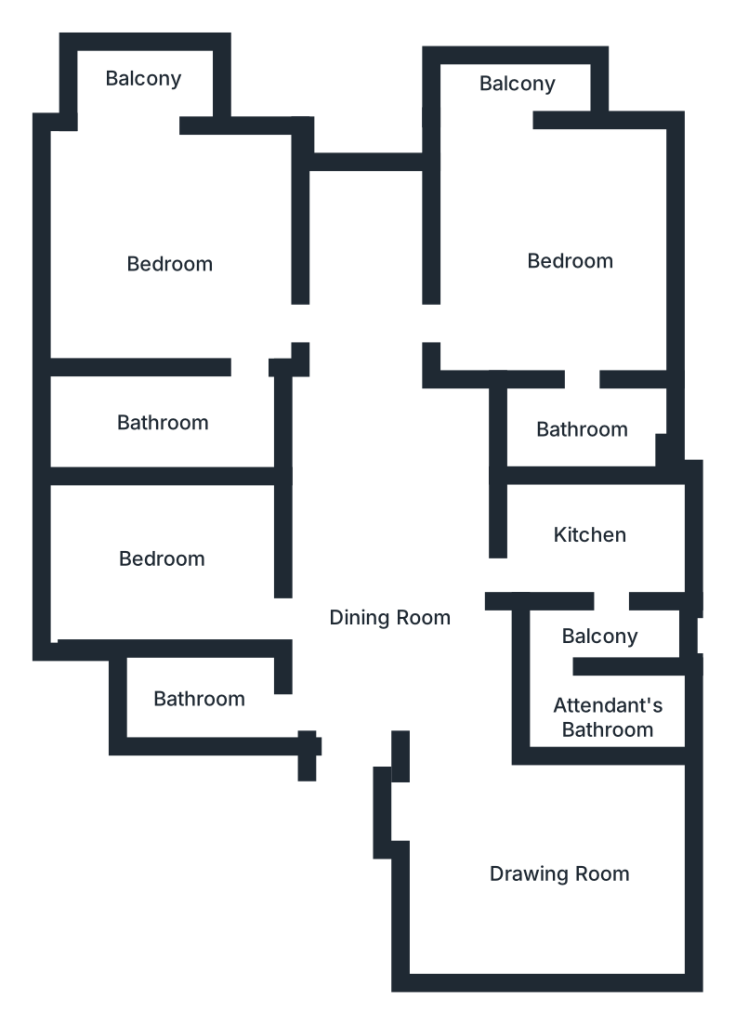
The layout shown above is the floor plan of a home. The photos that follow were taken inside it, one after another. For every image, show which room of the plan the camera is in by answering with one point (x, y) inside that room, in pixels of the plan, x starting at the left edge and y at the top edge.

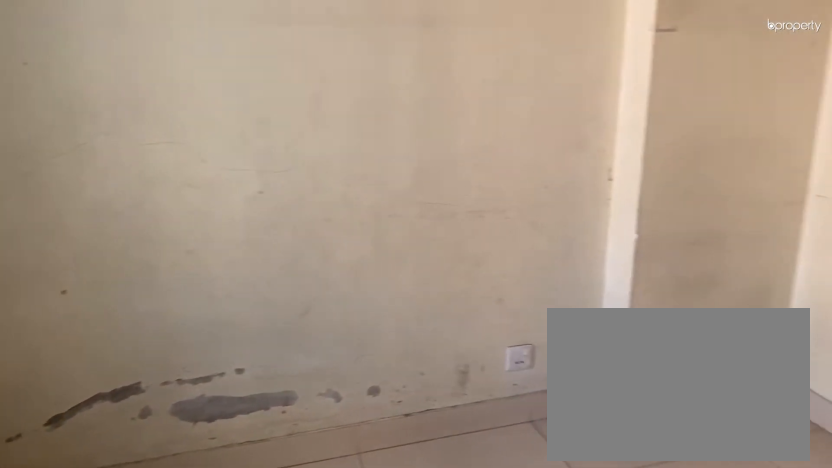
(160, 547)
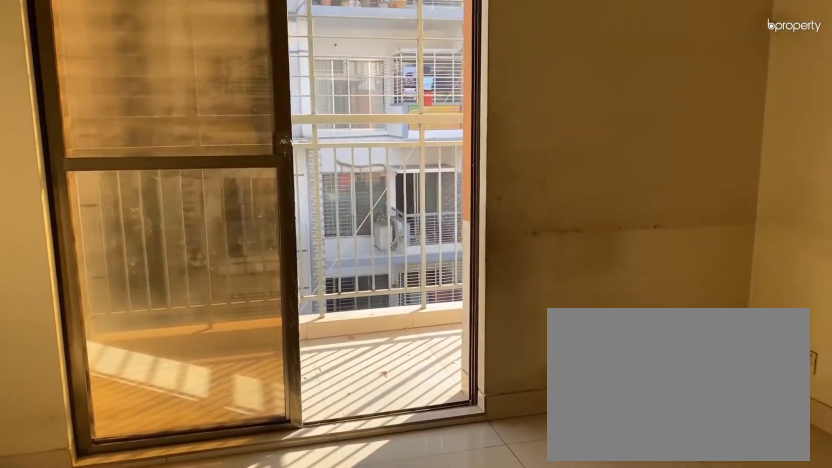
(175, 266)
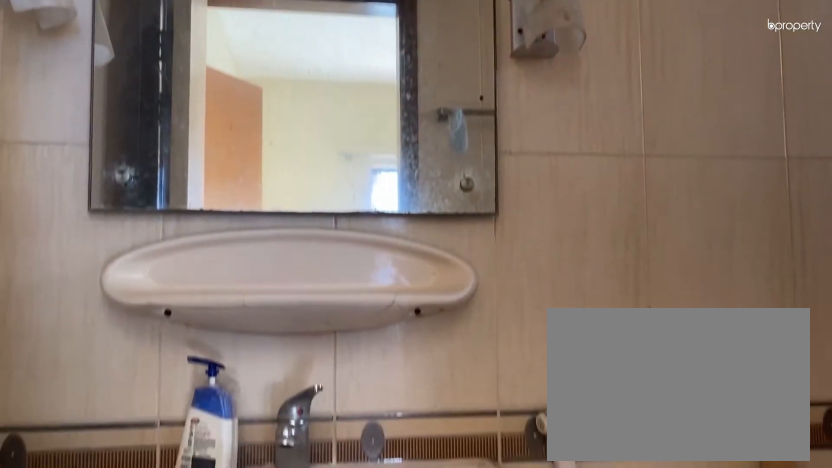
(168, 412)
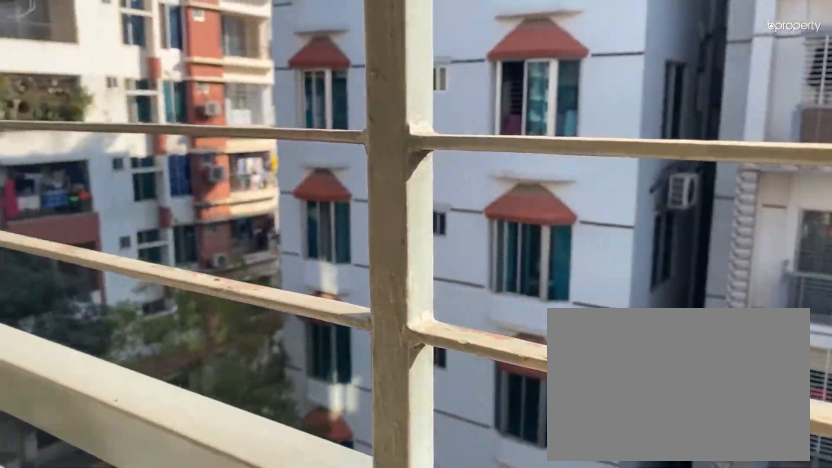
(145, 82)
